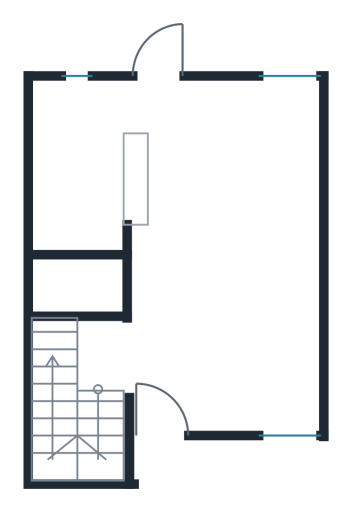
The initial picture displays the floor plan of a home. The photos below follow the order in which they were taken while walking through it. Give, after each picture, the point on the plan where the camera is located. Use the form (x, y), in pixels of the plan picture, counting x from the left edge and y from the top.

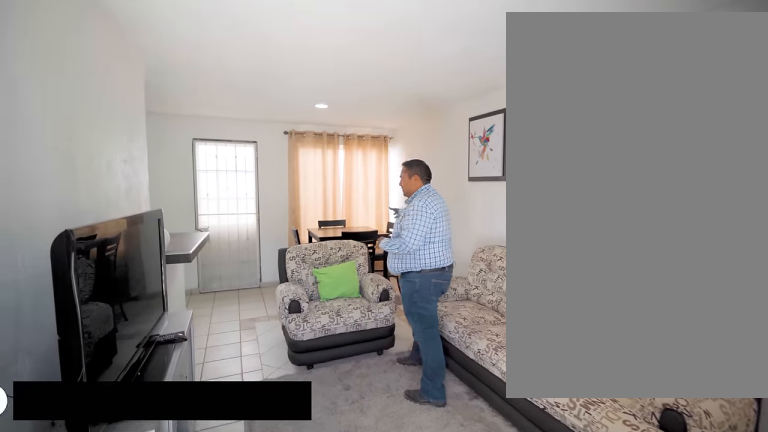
(171, 395)
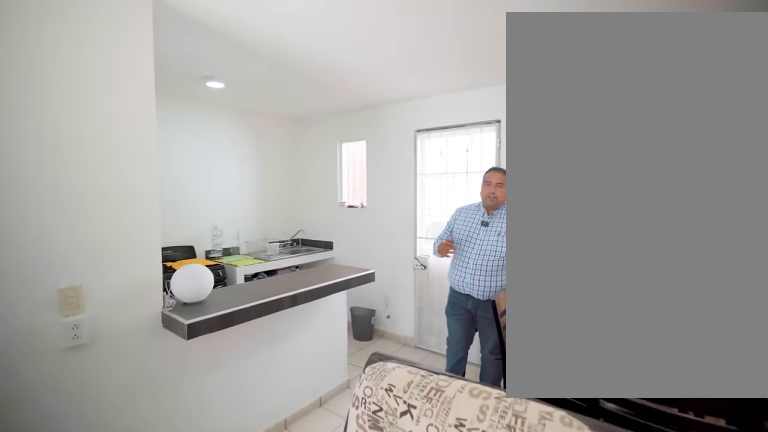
(187, 281)
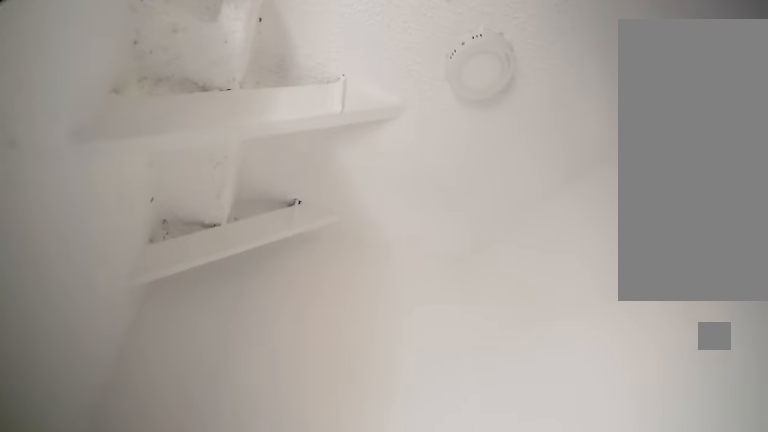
(126, 353)
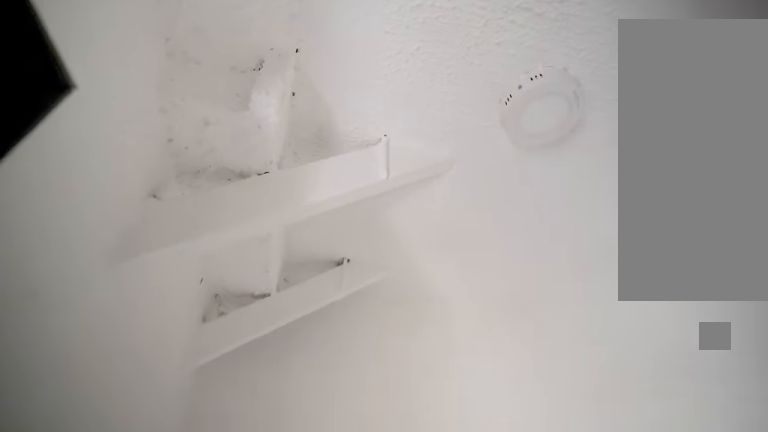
(127, 352)
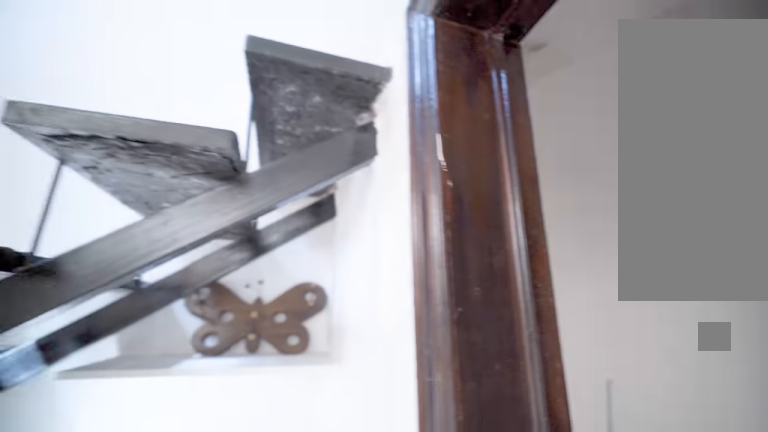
(126, 353)
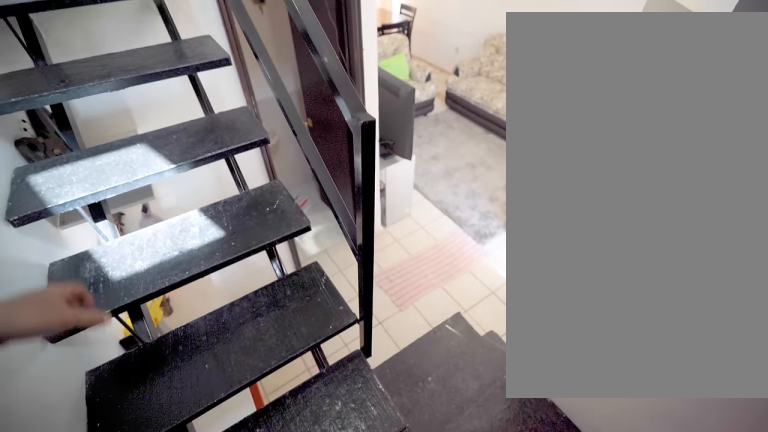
(63, 443)
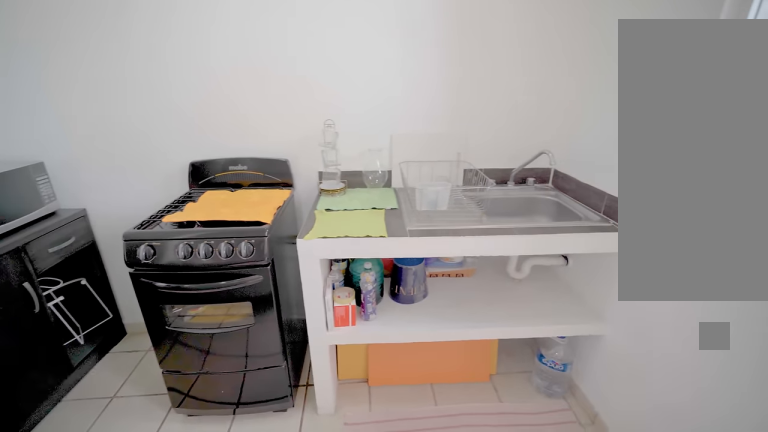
(158, 115)
